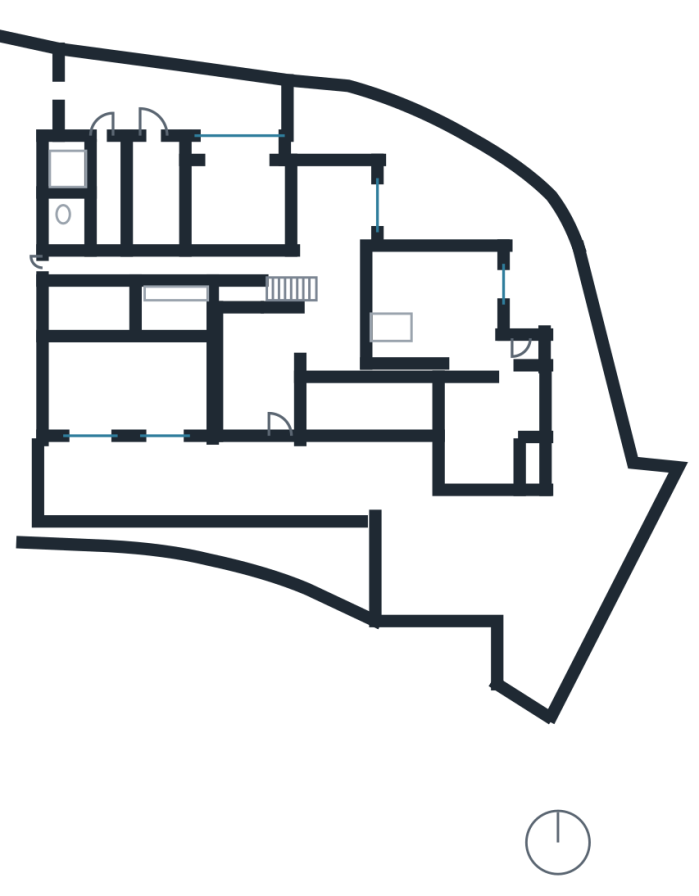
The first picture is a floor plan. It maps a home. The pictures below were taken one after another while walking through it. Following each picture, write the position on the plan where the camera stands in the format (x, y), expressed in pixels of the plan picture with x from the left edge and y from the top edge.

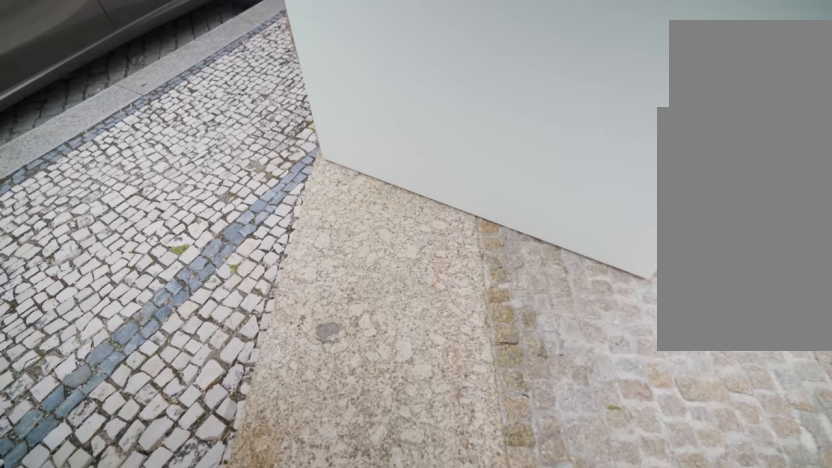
(407, 599)
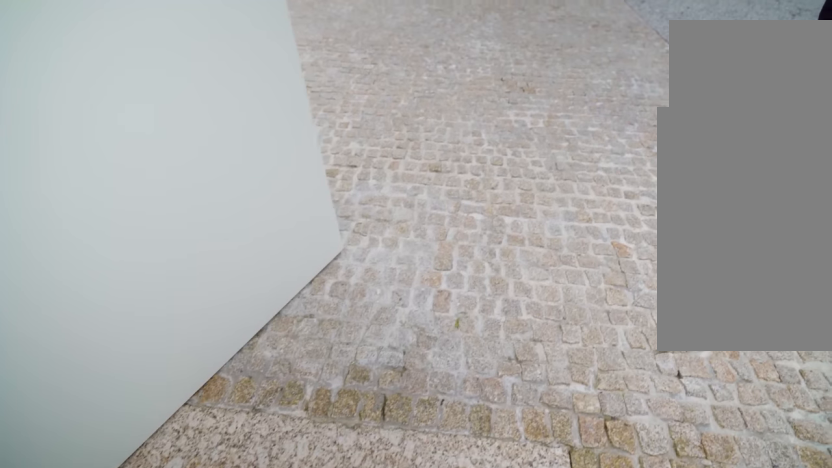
(386, 622)
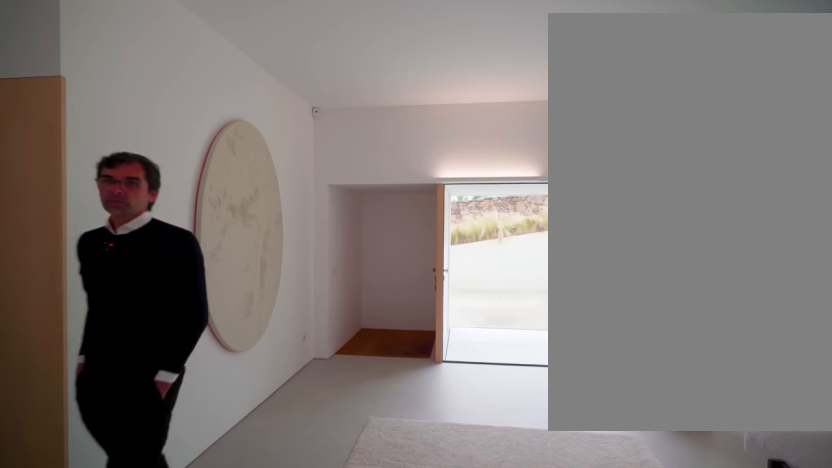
(244, 328)
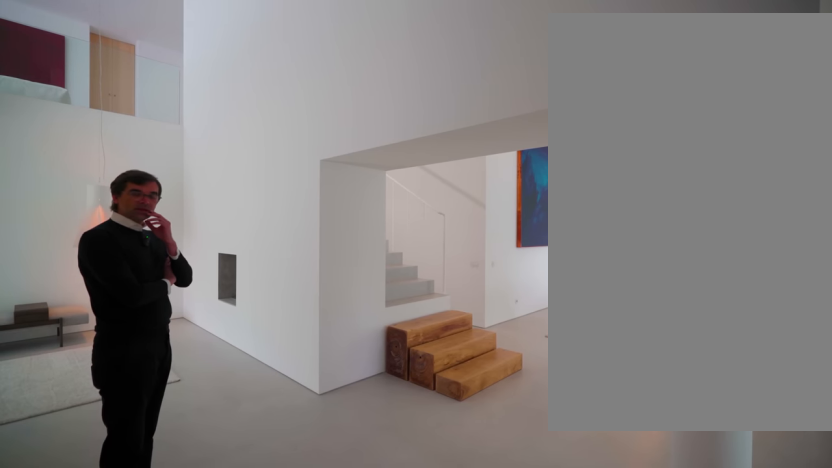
(348, 332)
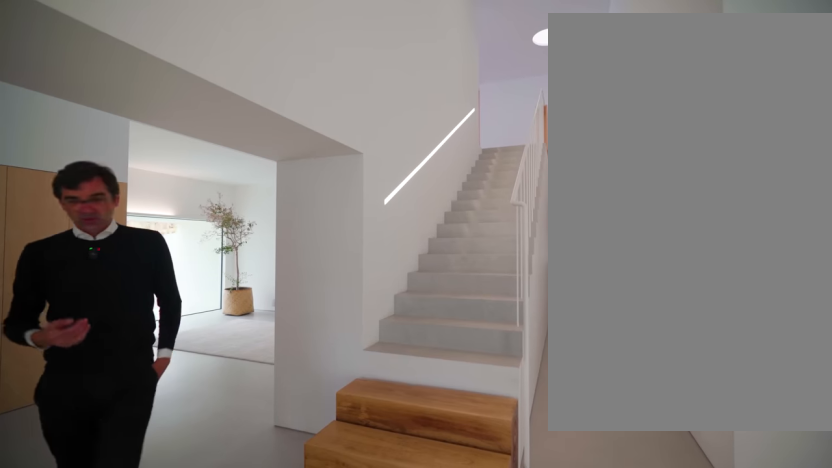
(355, 268)
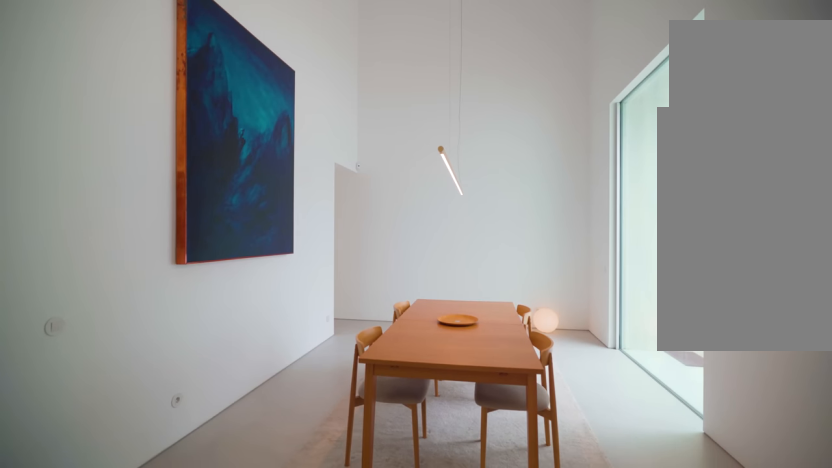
(356, 281)
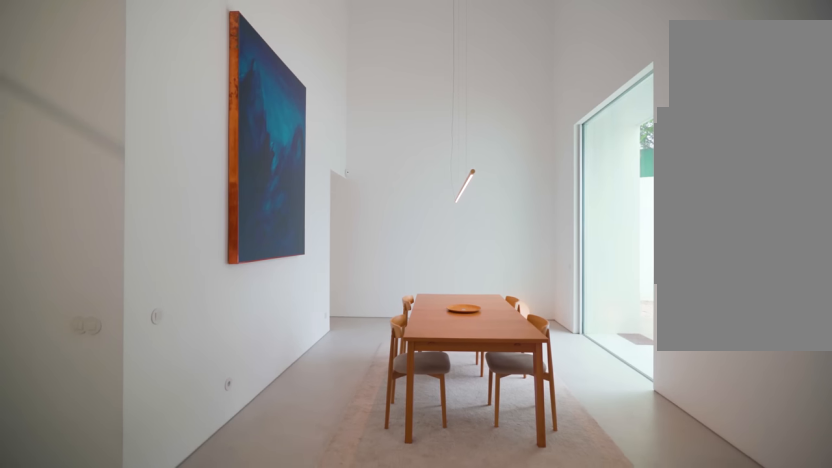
(346, 288)
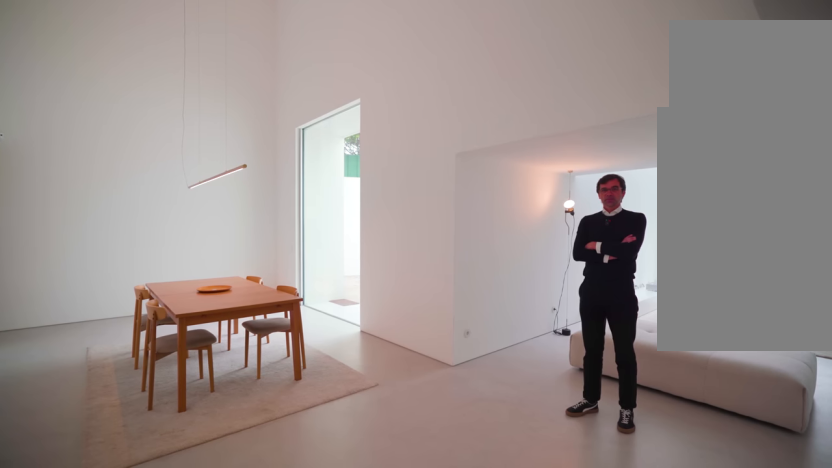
(329, 295)
